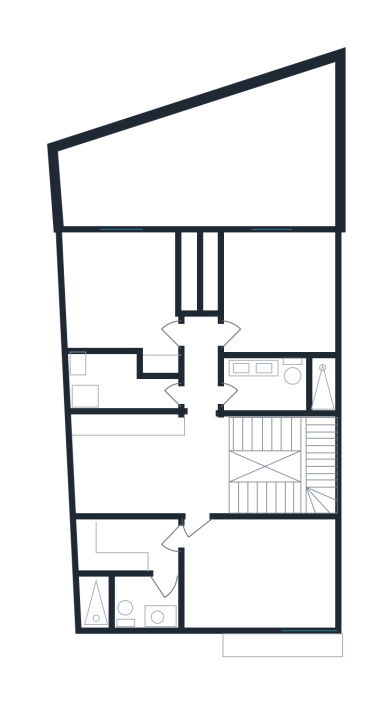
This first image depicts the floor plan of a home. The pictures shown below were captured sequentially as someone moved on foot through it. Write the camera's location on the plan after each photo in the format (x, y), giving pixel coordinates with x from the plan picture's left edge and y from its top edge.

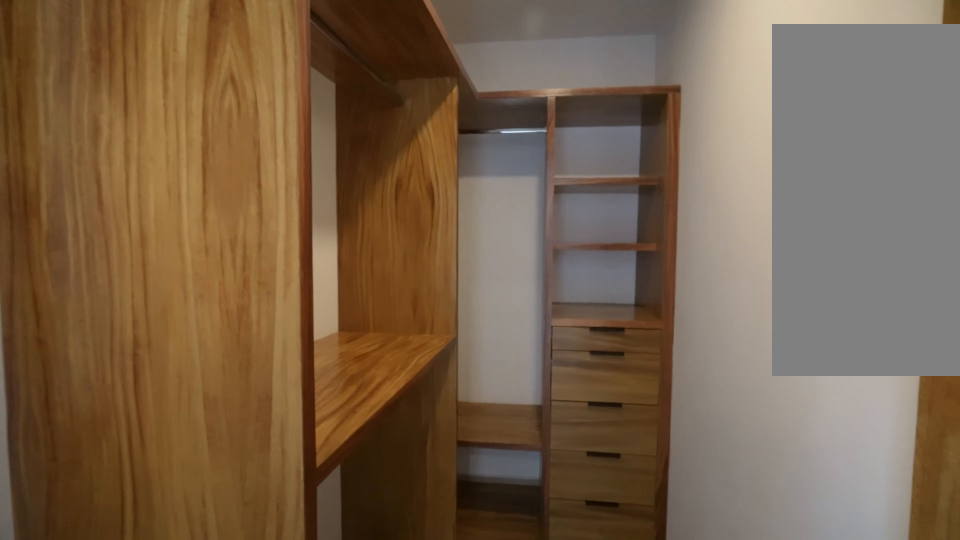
(147, 541)
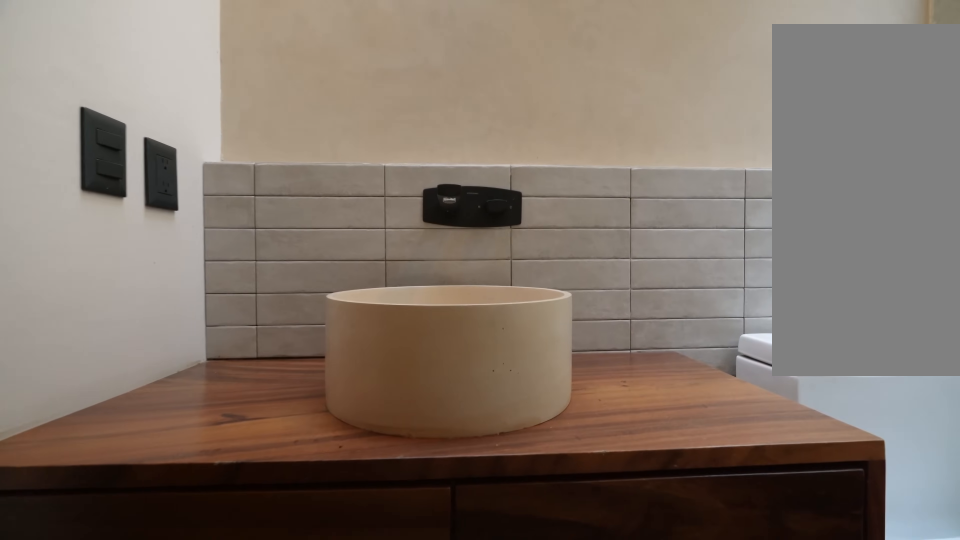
(152, 594)
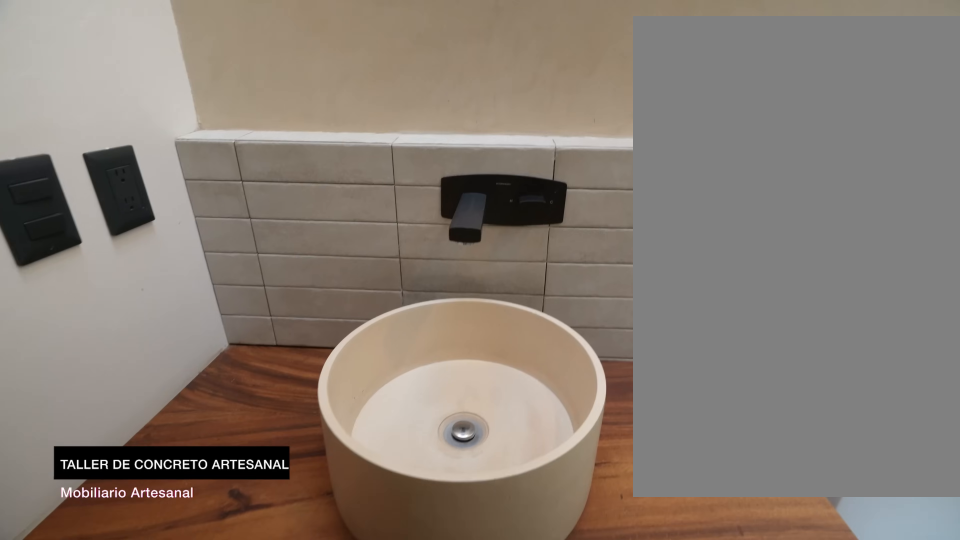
(153, 593)
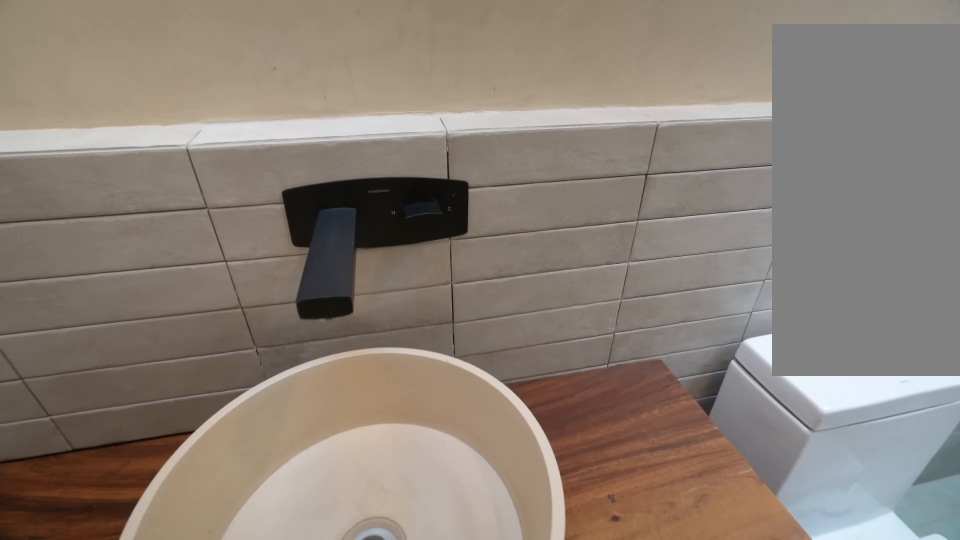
(153, 593)
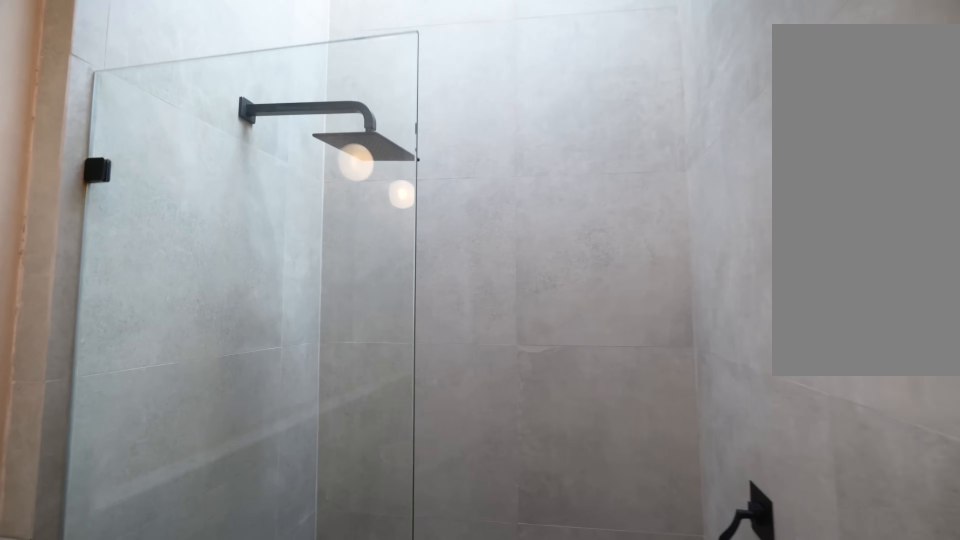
(146, 586)
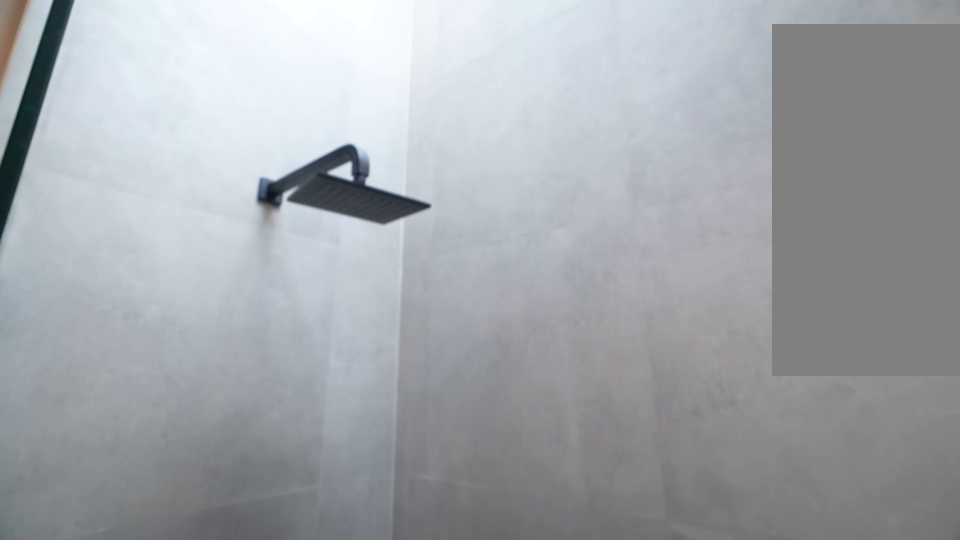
(126, 591)
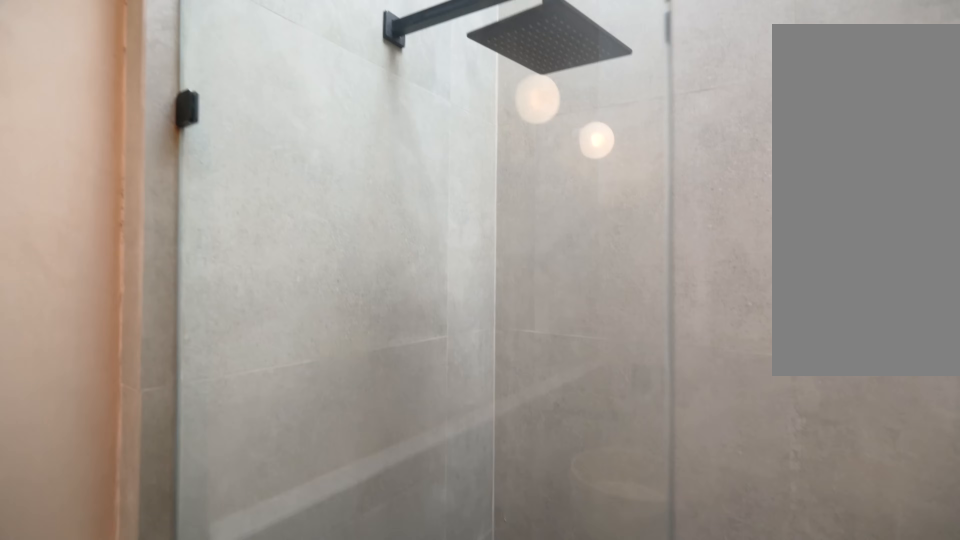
(106, 593)
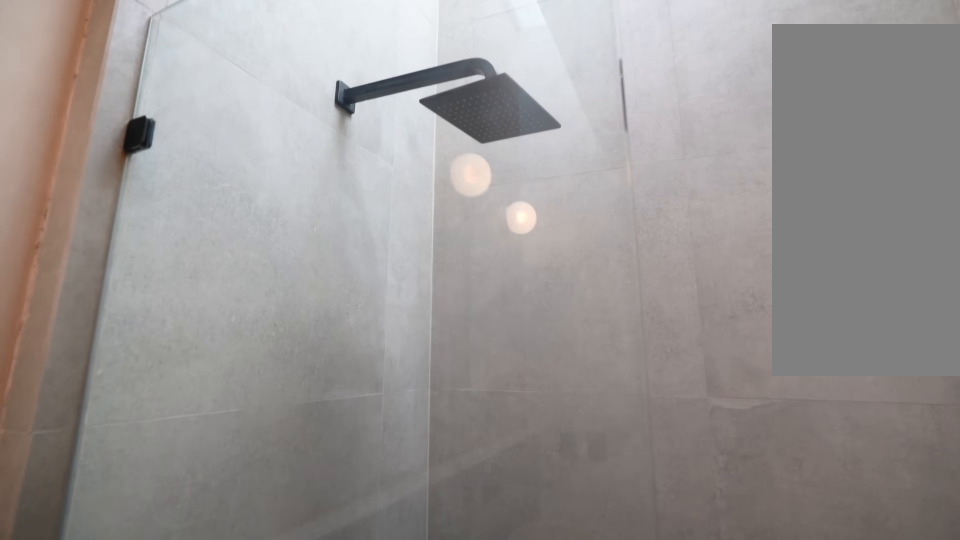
(107, 605)
